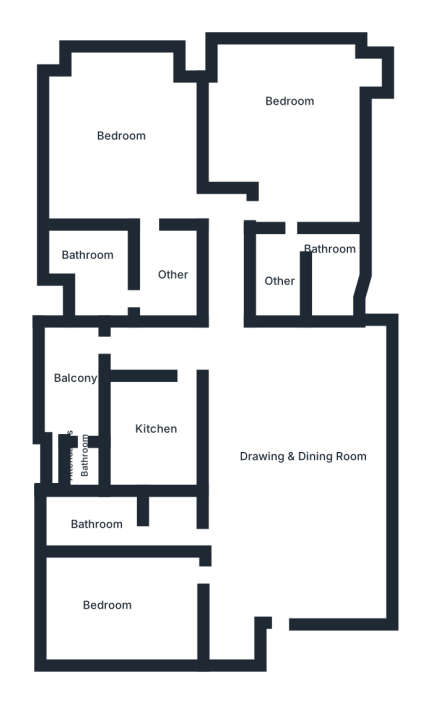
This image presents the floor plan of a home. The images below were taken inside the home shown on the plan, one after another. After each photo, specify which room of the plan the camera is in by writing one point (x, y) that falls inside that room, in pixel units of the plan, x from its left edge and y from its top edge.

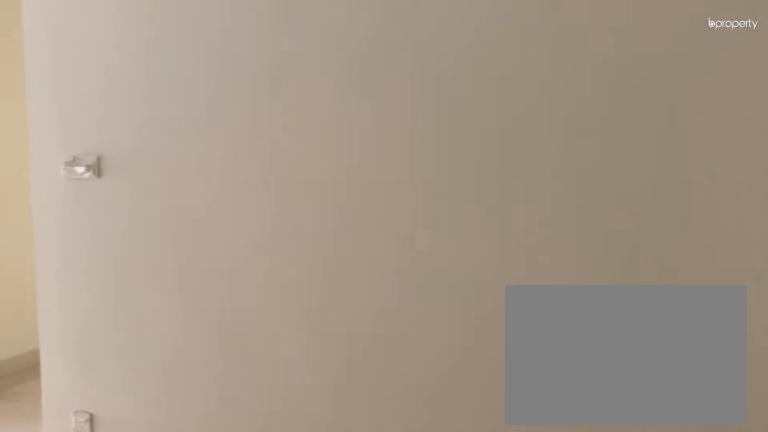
(297, 458)
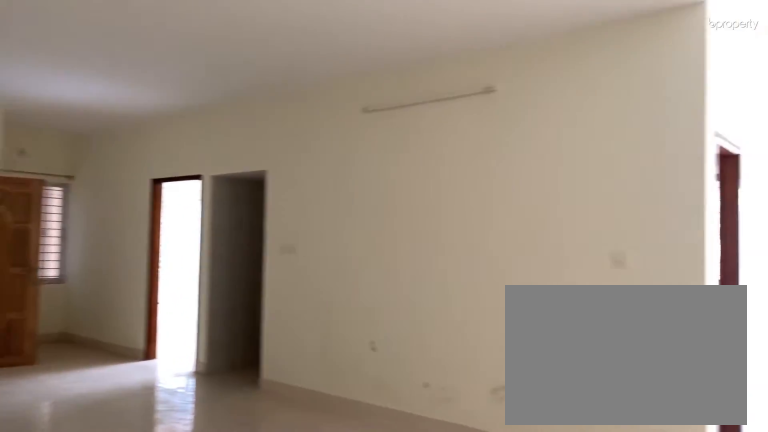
(297, 458)
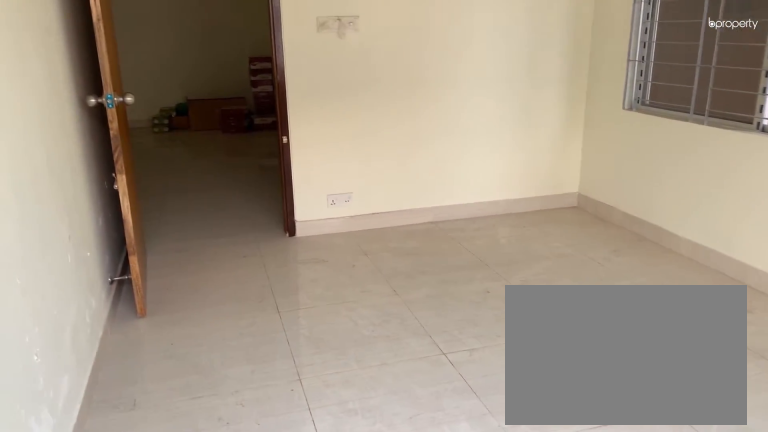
(126, 601)
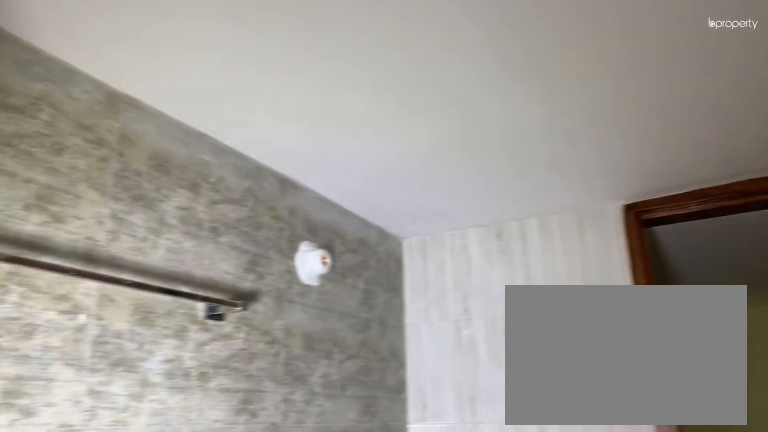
(100, 526)
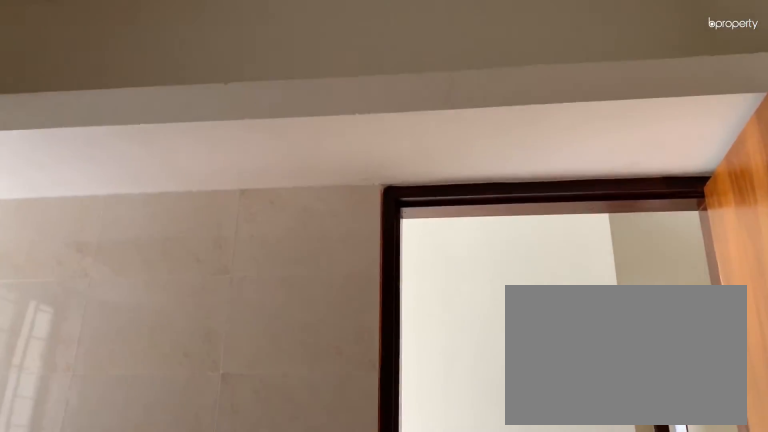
(155, 437)
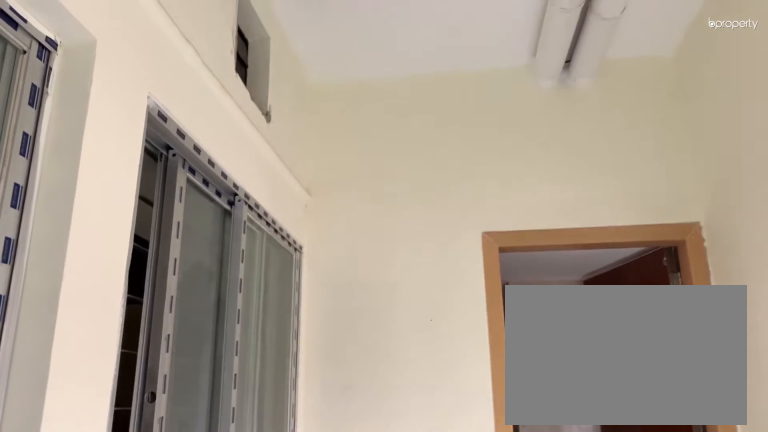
(72, 379)
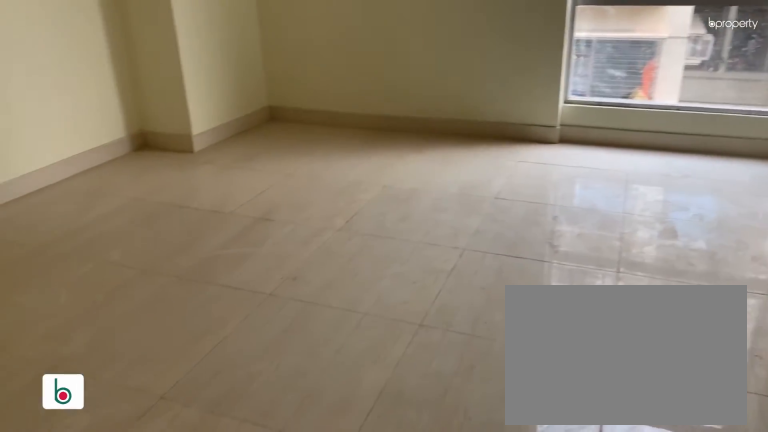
(292, 134)
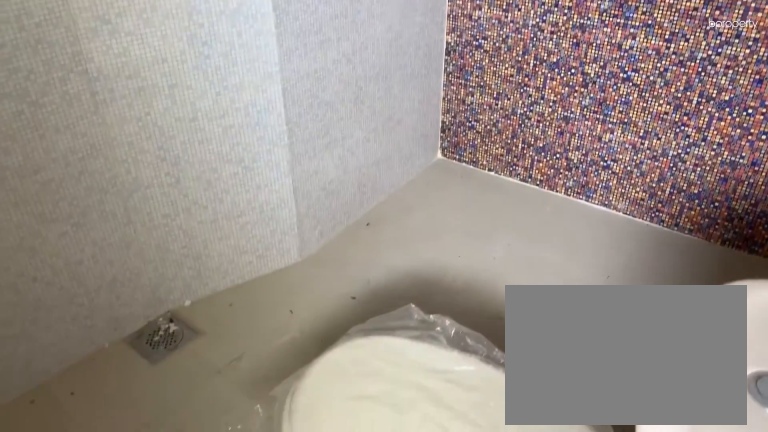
(337, 259)
